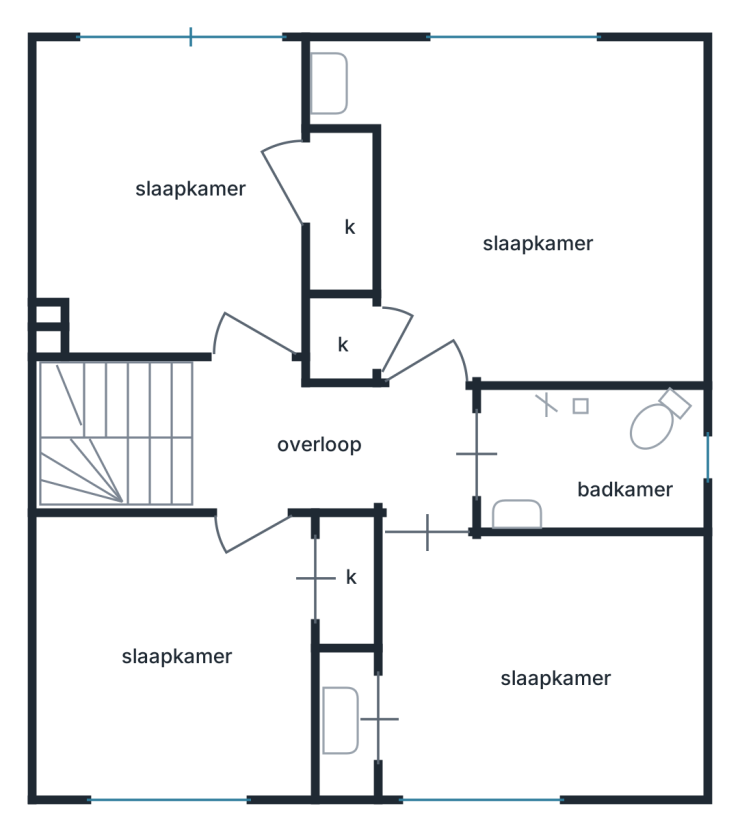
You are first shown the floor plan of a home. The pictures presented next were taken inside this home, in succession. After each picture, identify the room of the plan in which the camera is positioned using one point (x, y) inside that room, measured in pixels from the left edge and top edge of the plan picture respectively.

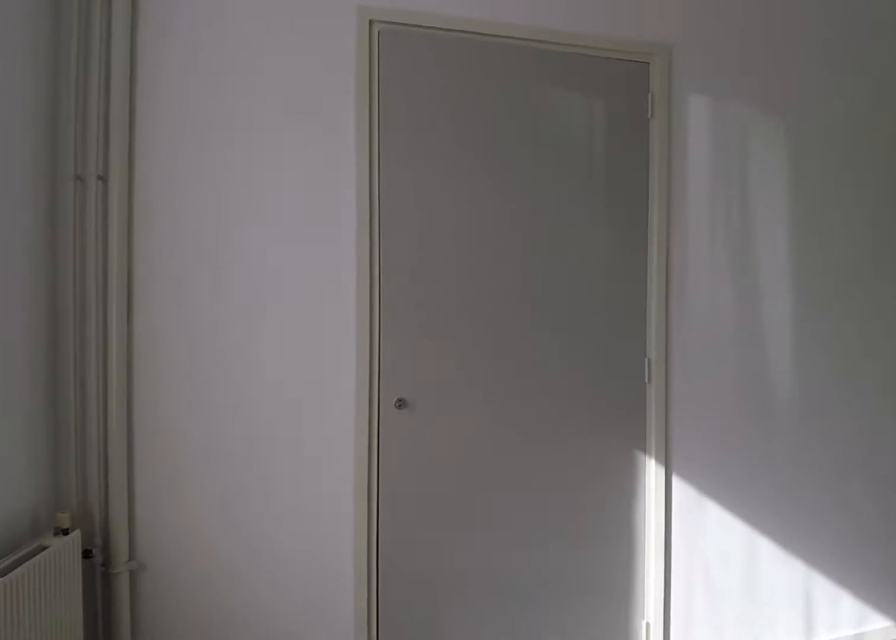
(173, 198)
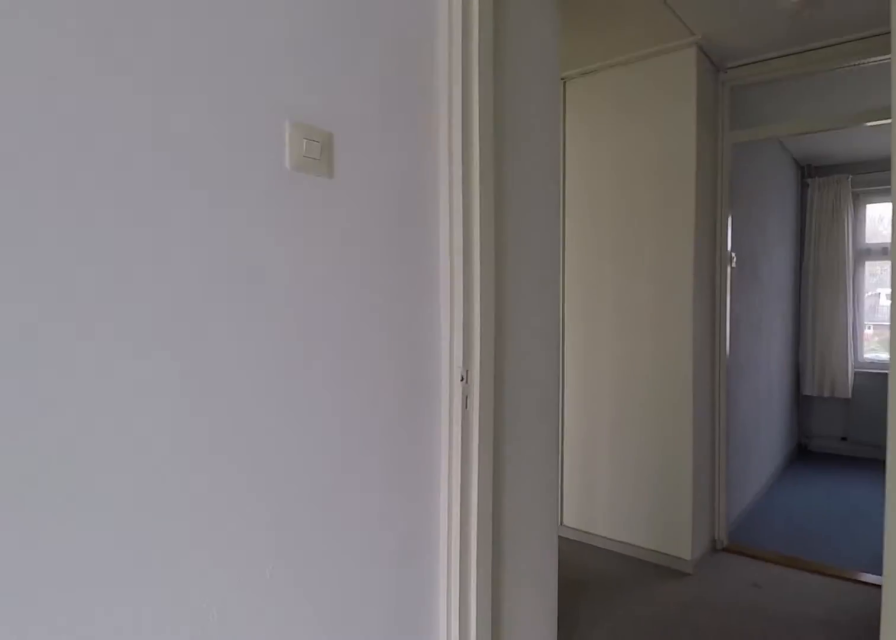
(173, 198)
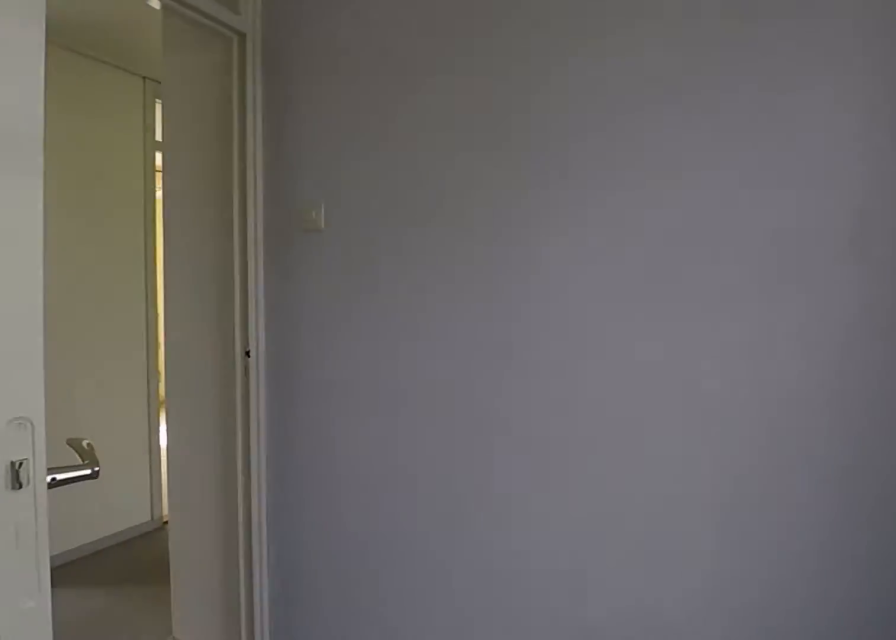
(175, 654)
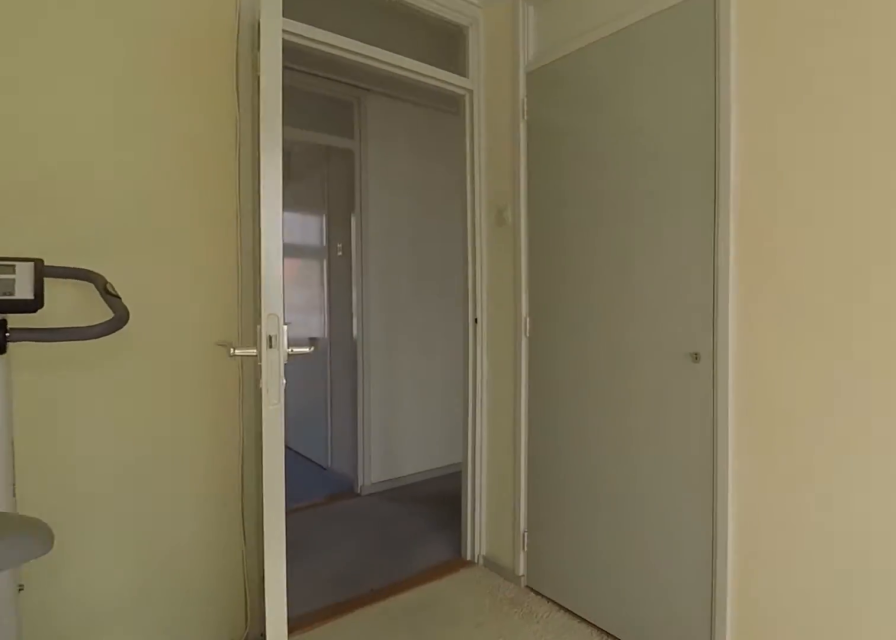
(528, 209)
